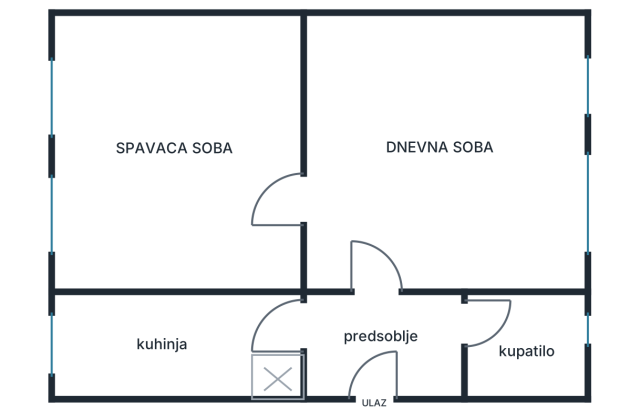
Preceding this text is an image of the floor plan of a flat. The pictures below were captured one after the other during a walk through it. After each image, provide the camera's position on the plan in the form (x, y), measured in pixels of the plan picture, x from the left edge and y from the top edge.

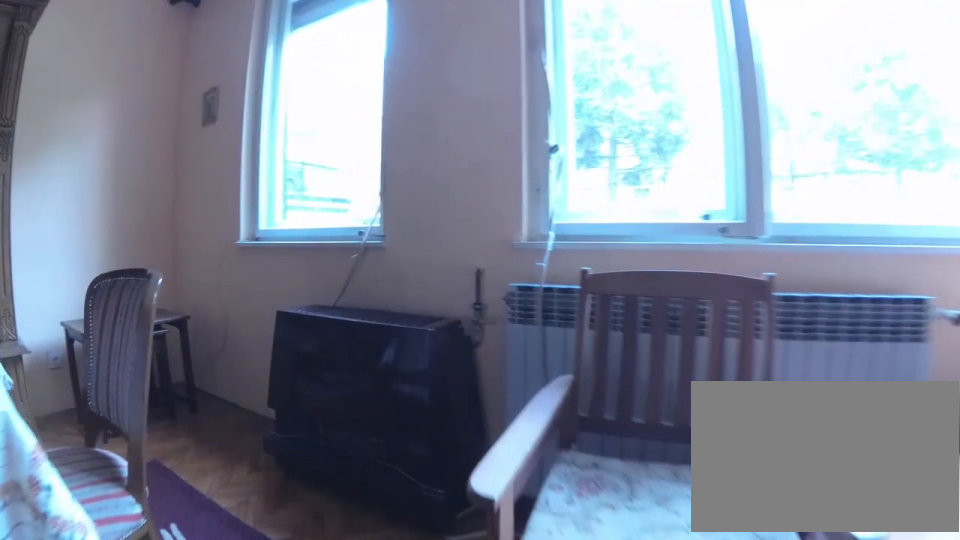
(471, 229)
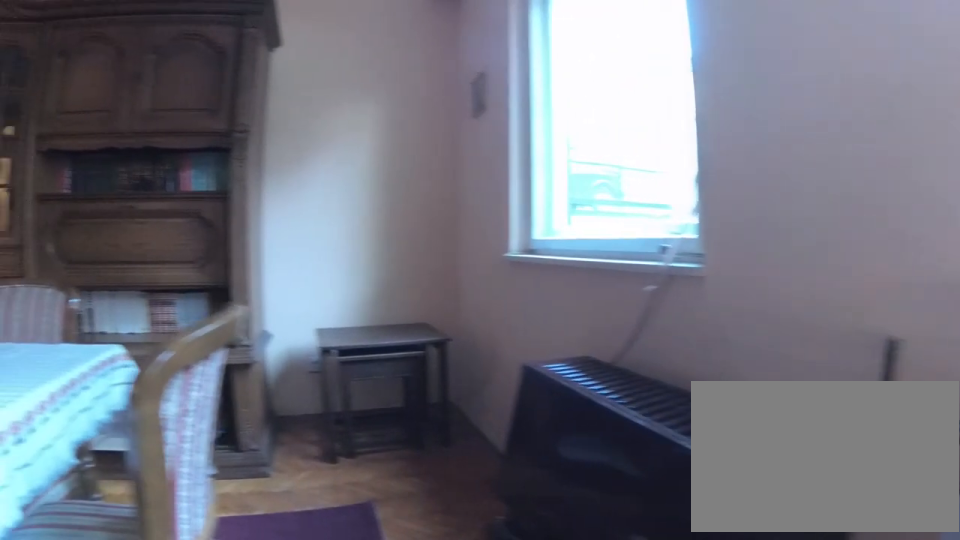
(524, 202)
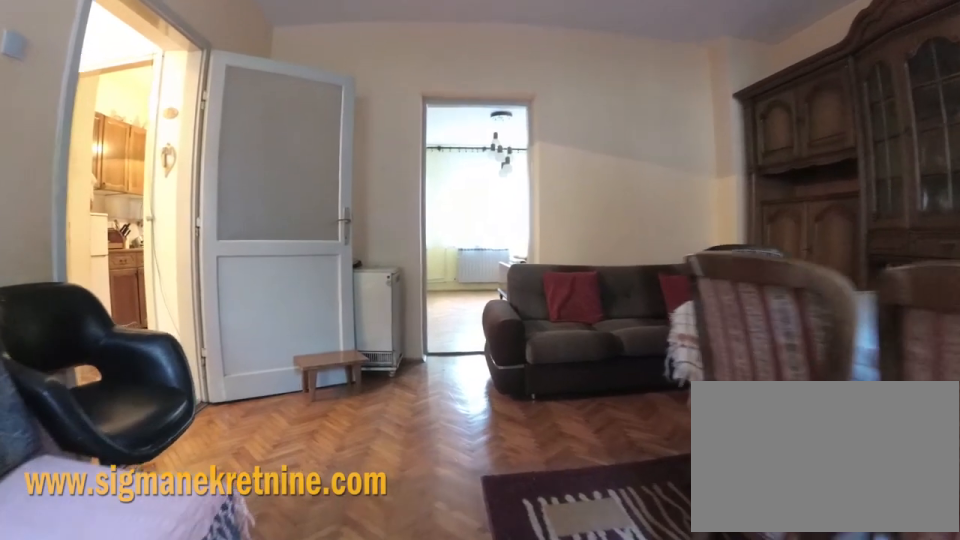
(539, 211)
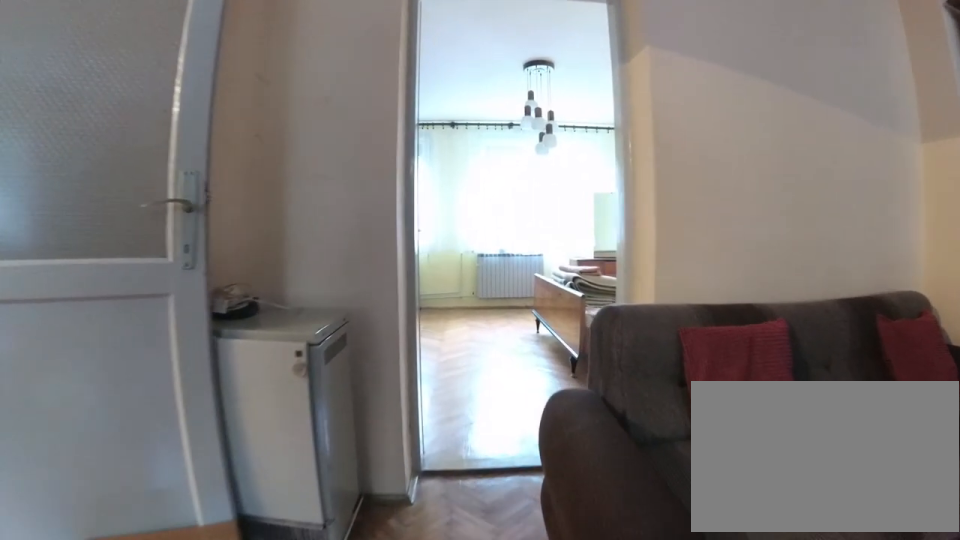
(437, 211)
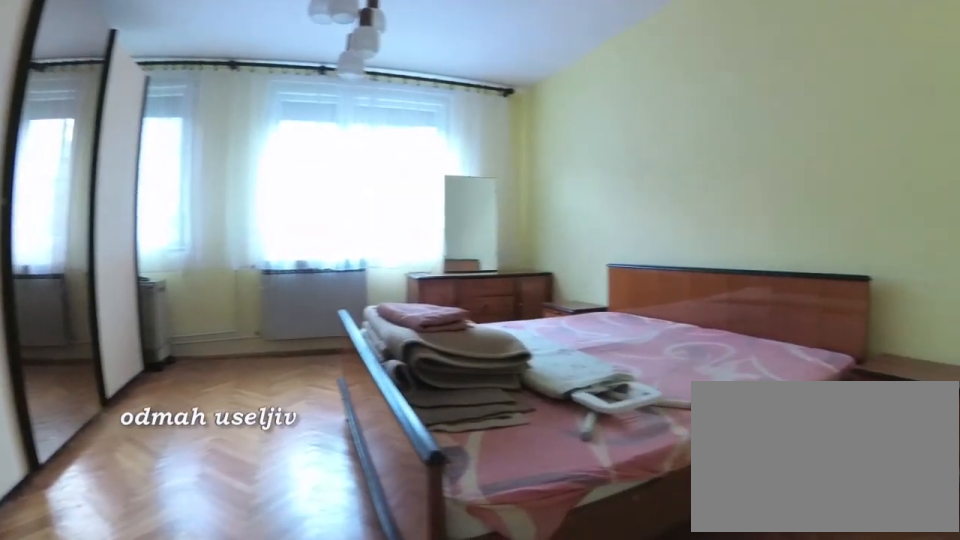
(295, 215)
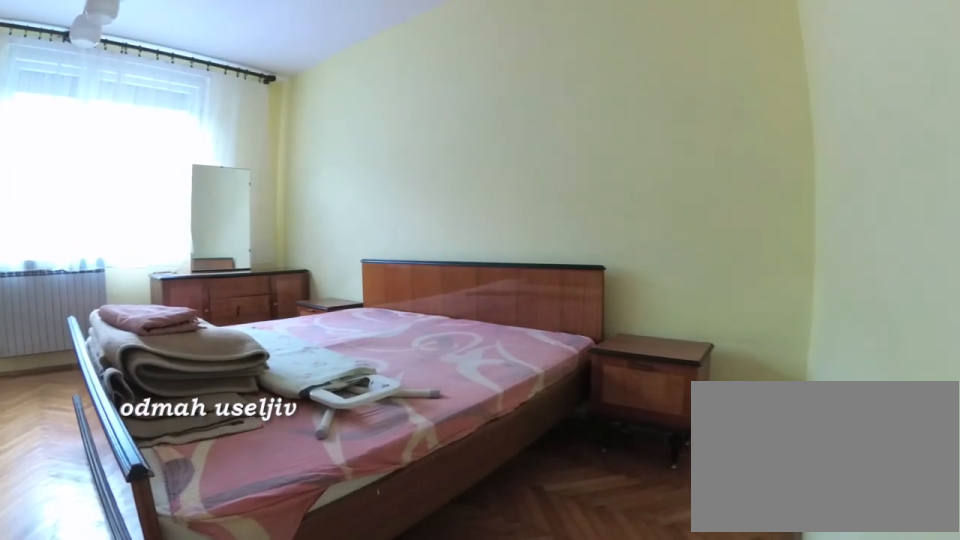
(288, 224)
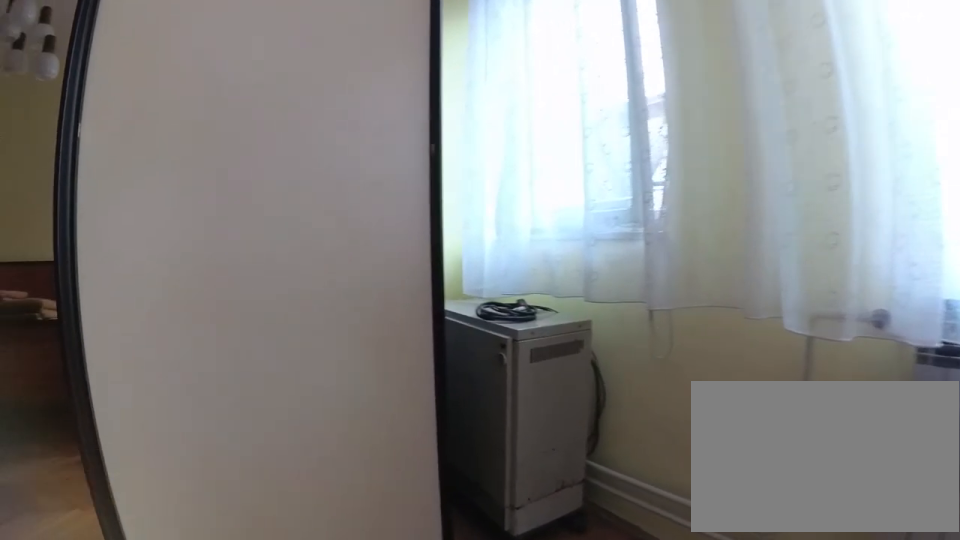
(152, 196)
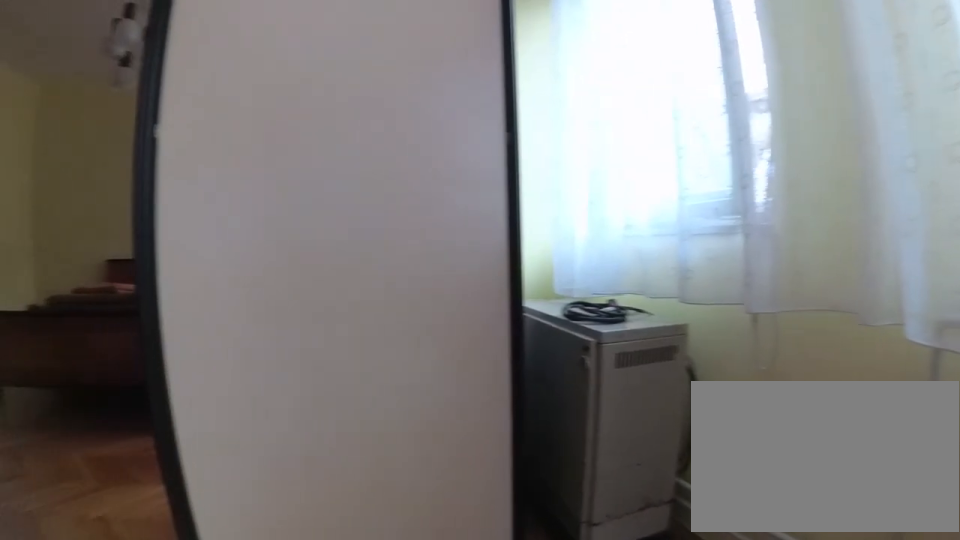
(148, 193)
